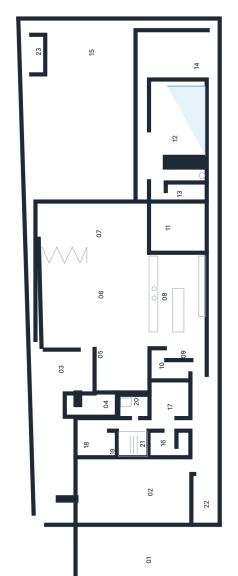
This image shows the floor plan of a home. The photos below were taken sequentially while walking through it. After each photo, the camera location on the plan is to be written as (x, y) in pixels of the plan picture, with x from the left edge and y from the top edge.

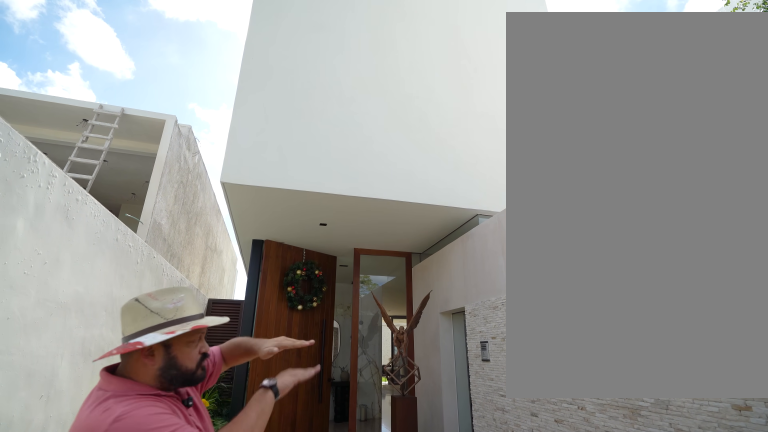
(61, 440)
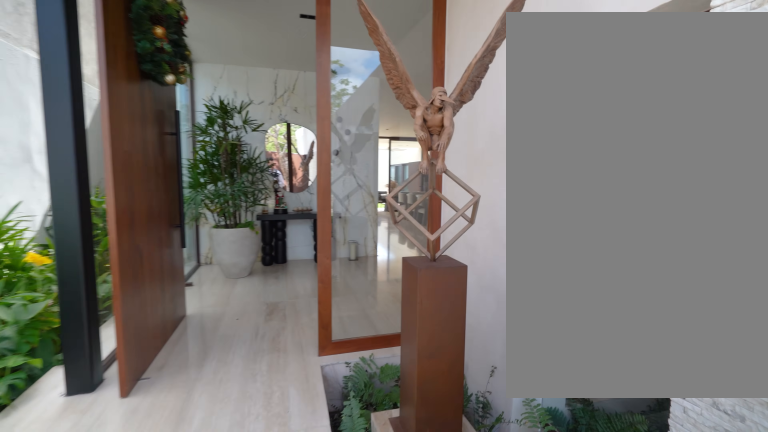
(54, 430)
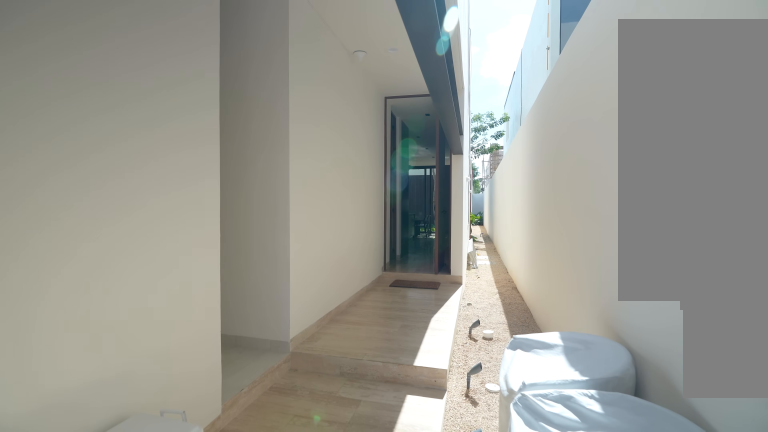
(200, 452)
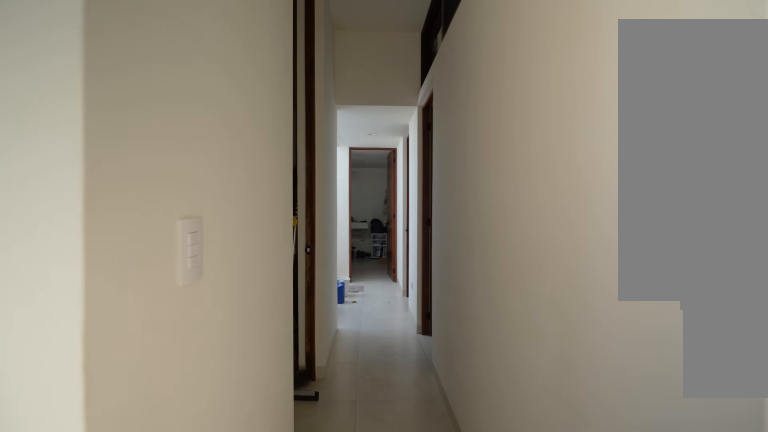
(201, 430)
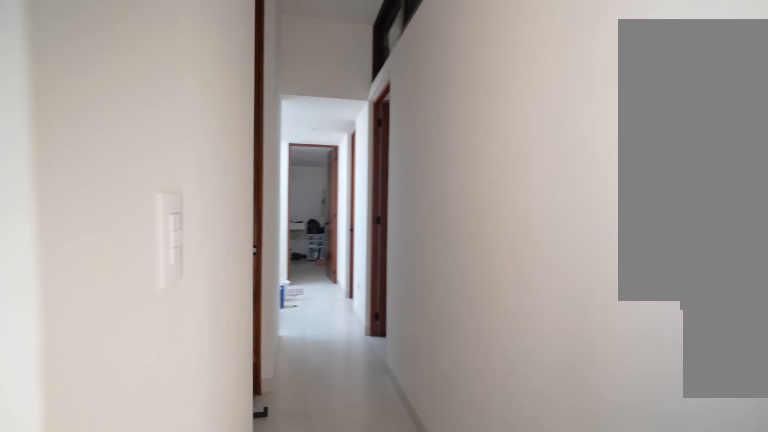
(193, 424)
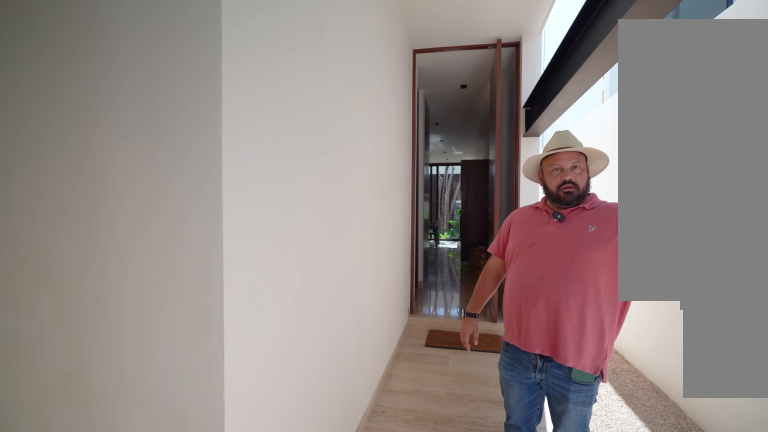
(193, 424)
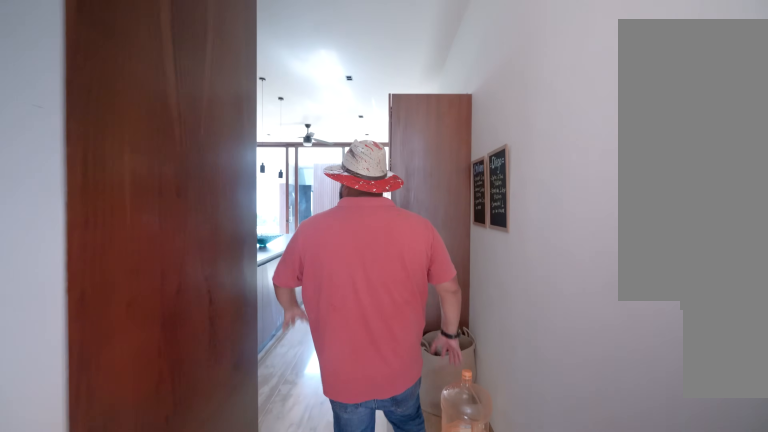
(198, 365)
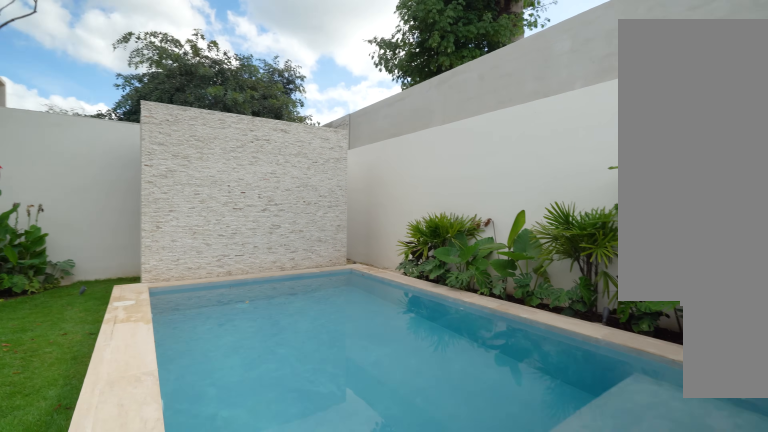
(136, 57)
